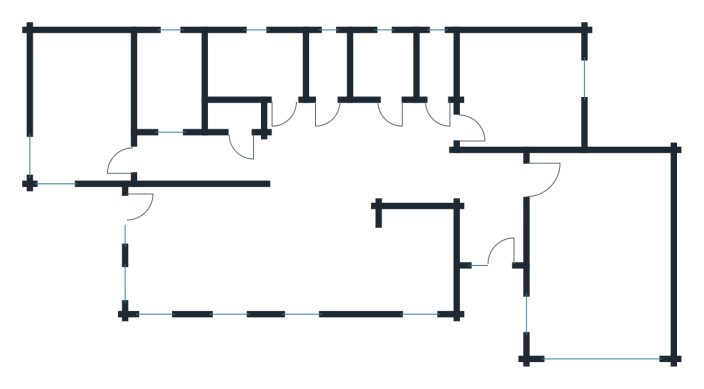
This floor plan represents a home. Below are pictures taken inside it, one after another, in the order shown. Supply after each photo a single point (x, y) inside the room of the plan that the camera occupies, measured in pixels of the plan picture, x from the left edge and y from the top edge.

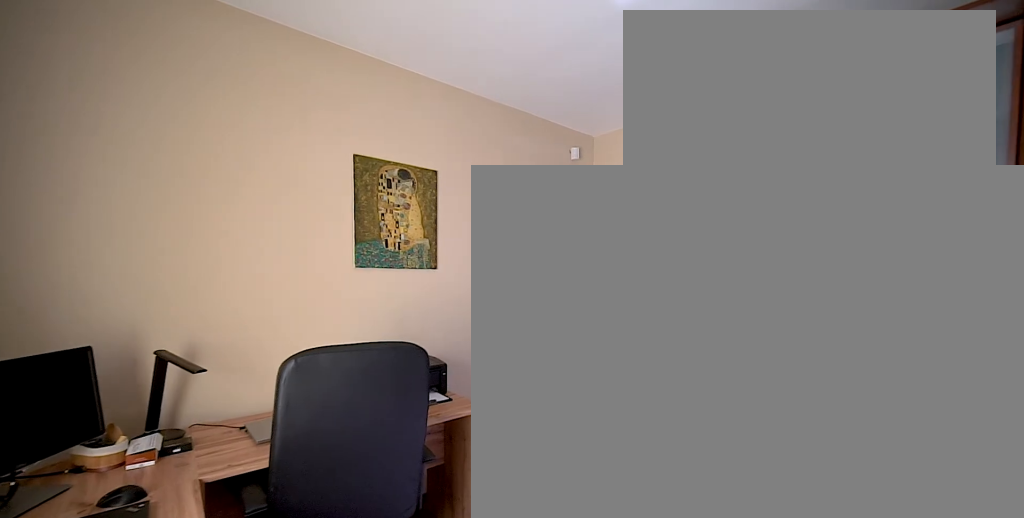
(517, 90)
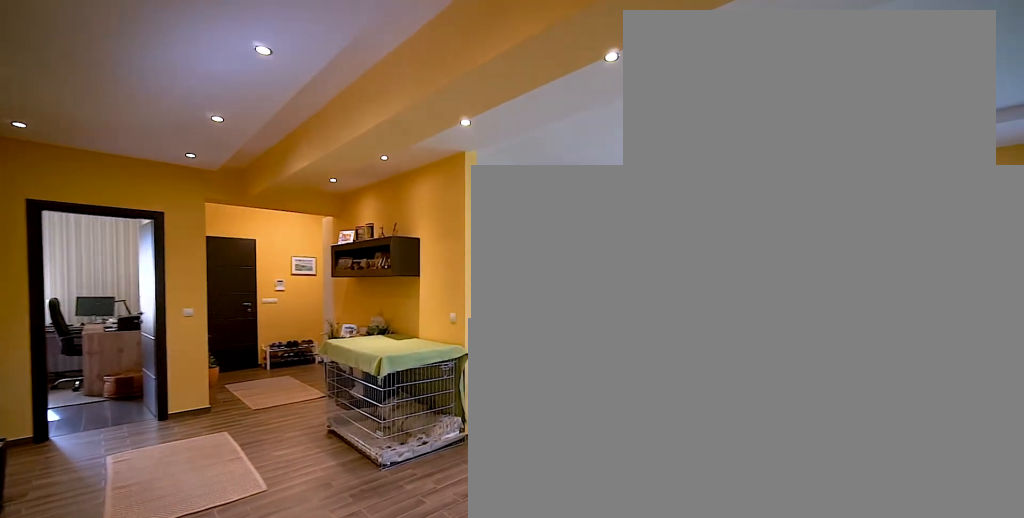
(297, 248)
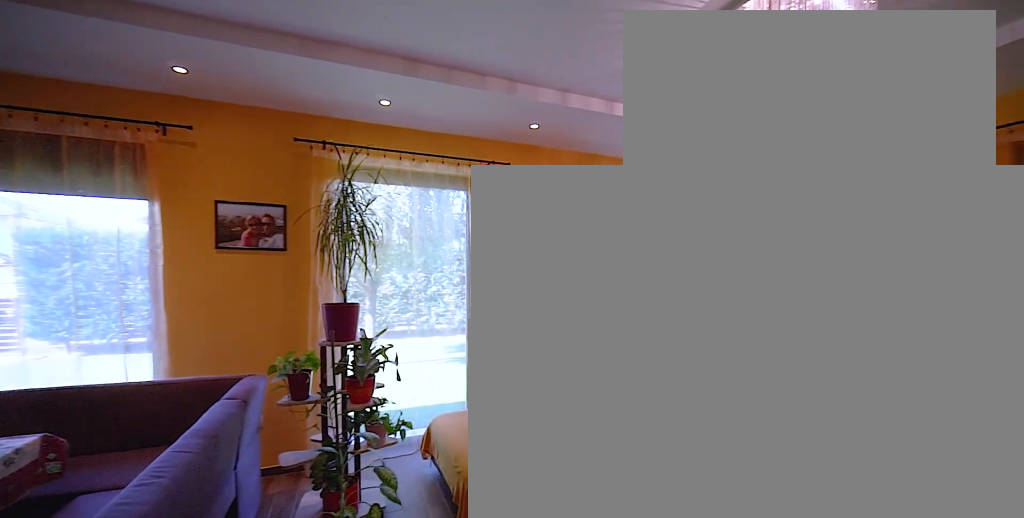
(297, 248)
